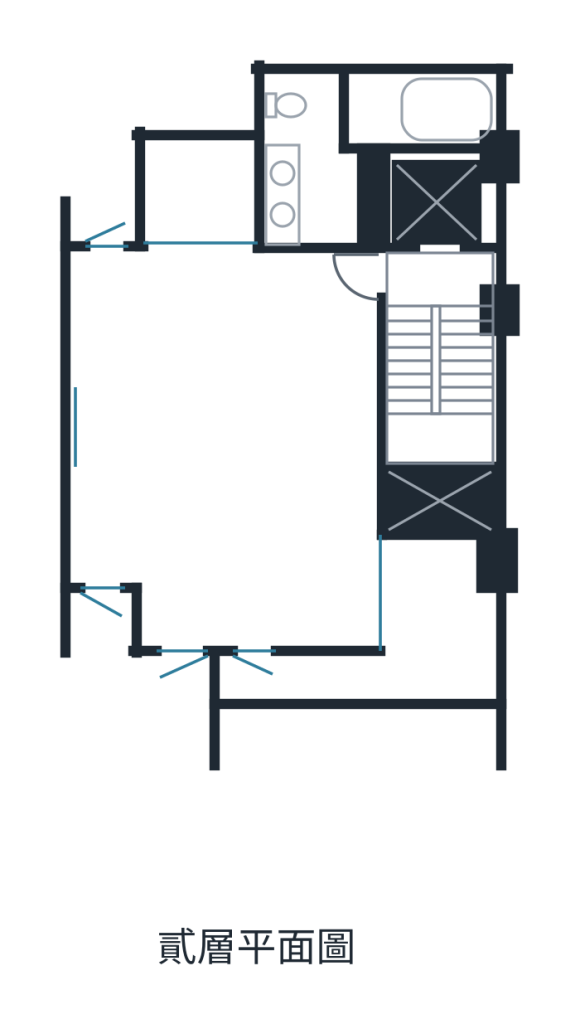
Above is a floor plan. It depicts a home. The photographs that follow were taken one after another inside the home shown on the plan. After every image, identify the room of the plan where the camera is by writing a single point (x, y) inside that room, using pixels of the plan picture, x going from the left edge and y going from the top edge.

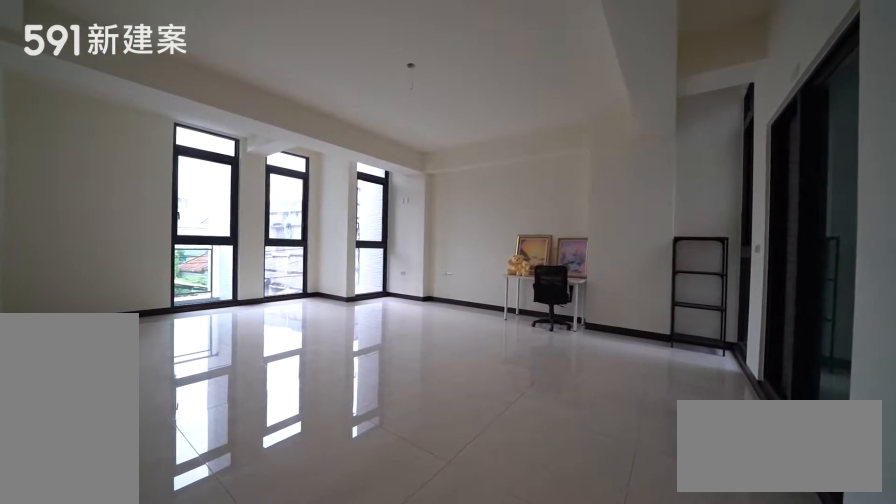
(225, 440)
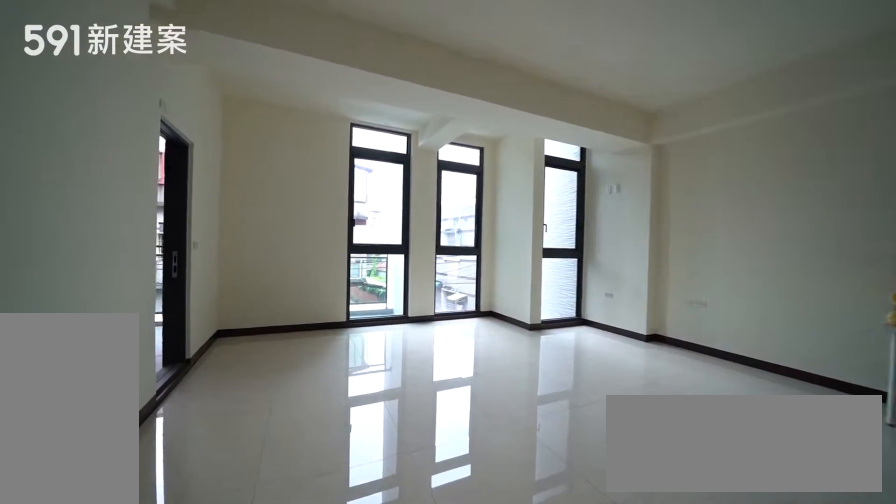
(225, 440)
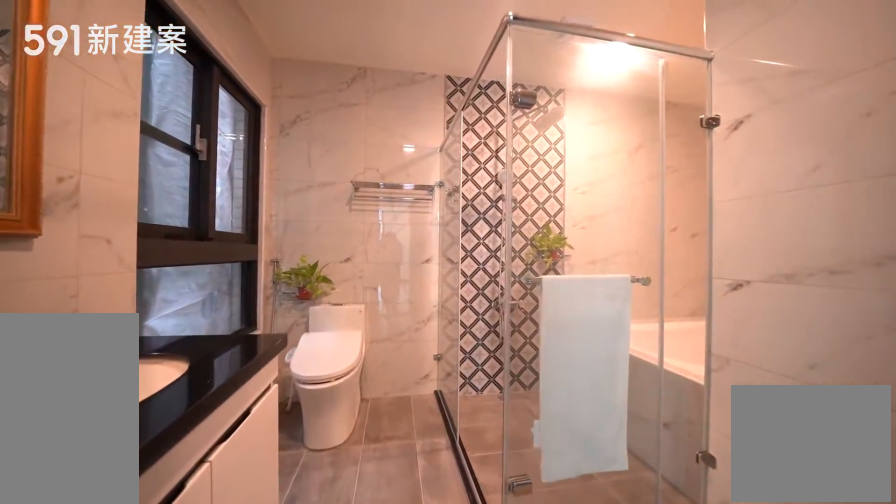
(366, 135)
